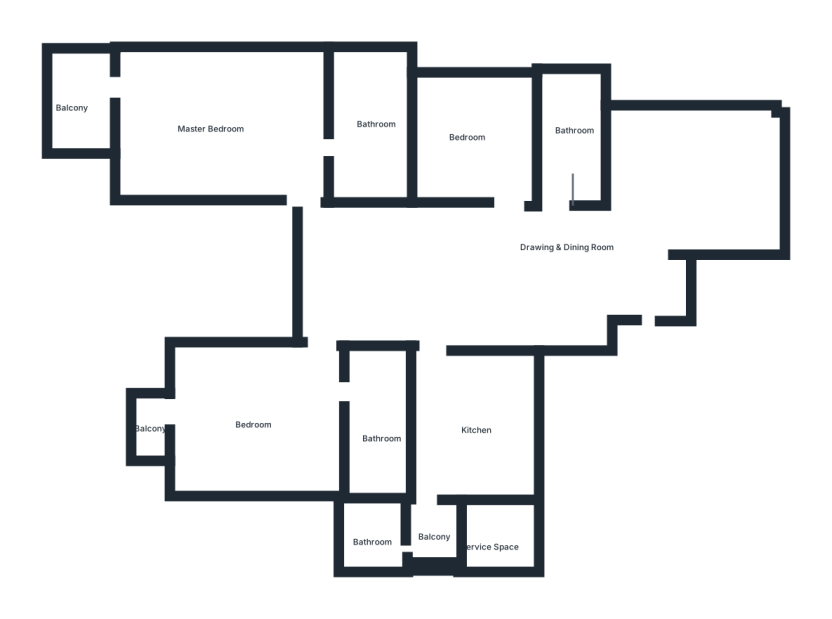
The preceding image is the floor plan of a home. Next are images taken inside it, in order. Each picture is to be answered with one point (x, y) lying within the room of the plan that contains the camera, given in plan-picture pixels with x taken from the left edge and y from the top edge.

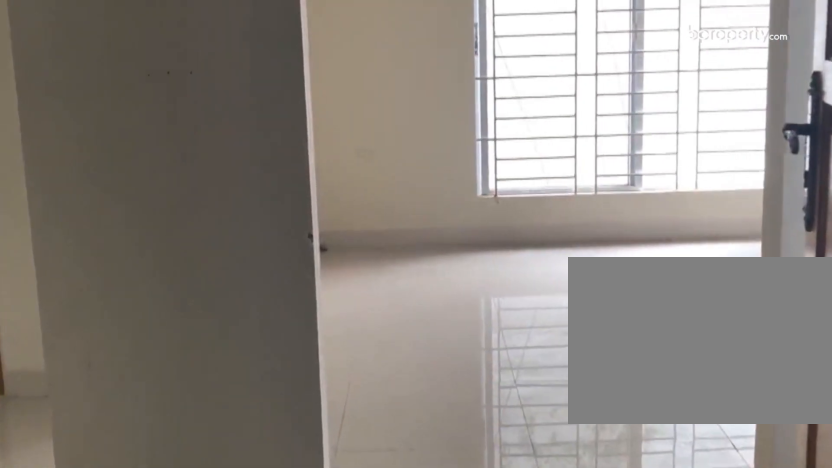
(552, 271)
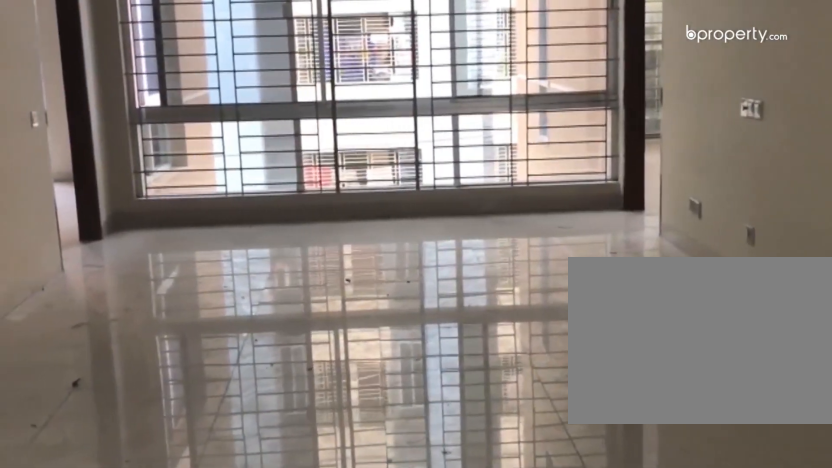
(552, 271)
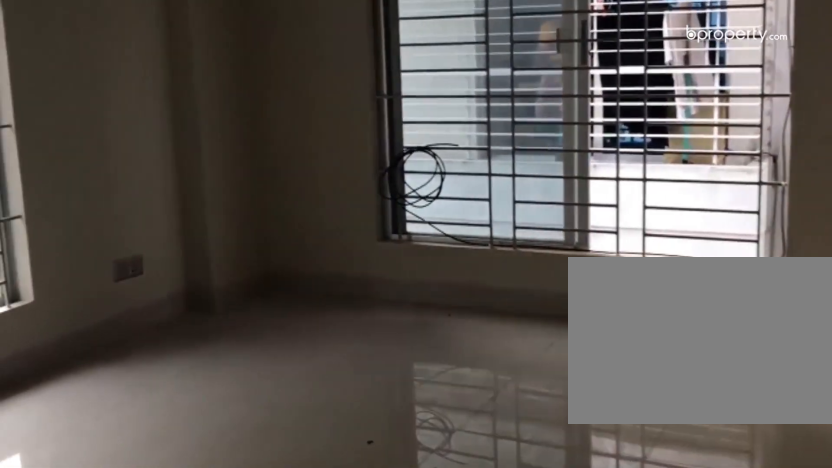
(686, 183)
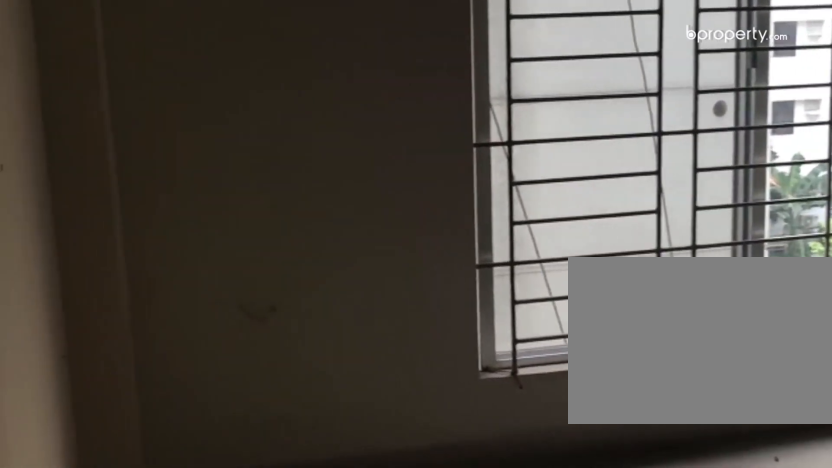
(686, 183)
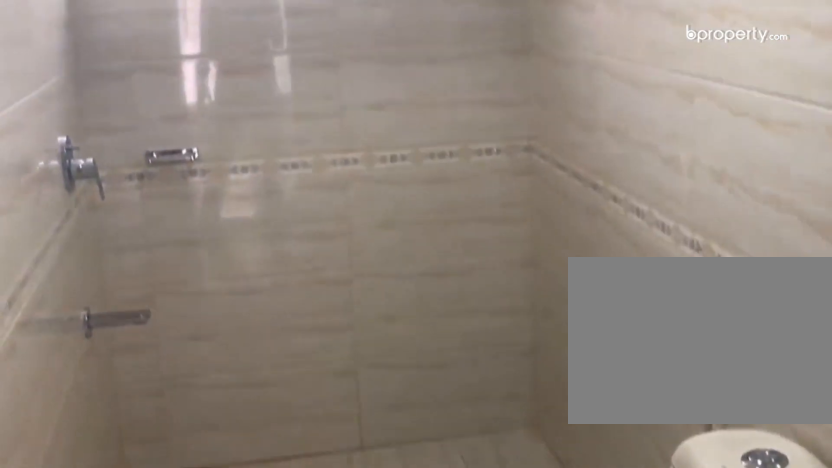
(566, 155)
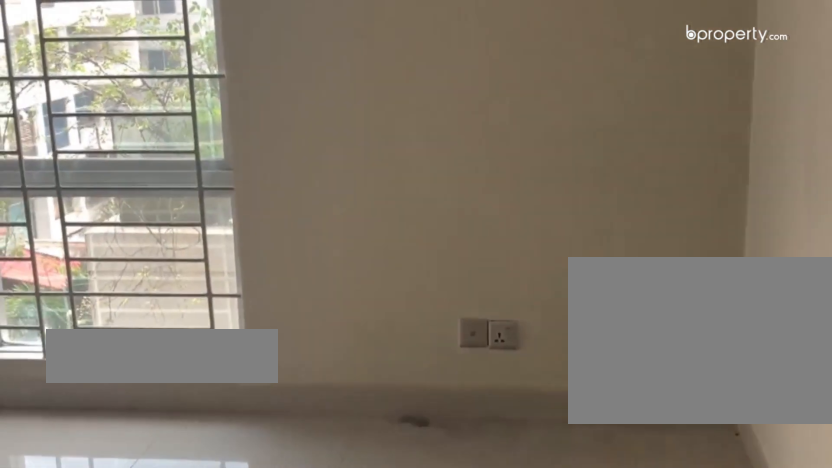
(225, 127)
